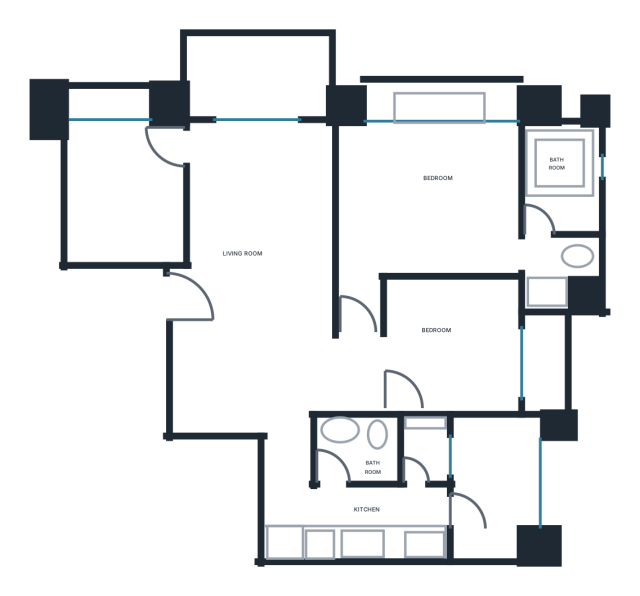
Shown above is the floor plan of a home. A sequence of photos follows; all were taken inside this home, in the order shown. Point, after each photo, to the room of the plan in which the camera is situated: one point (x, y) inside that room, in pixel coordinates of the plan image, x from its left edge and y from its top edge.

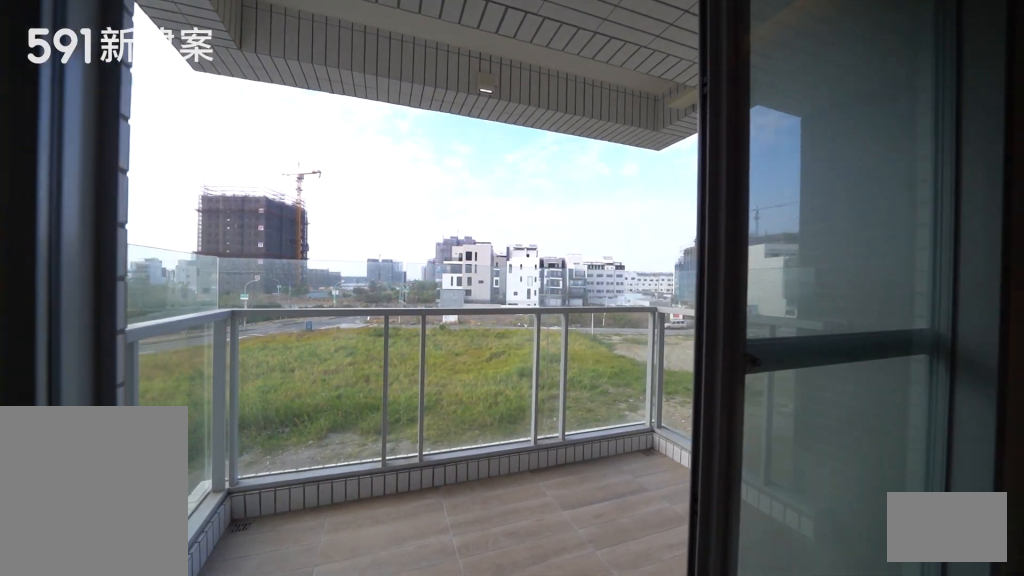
(254, 77)
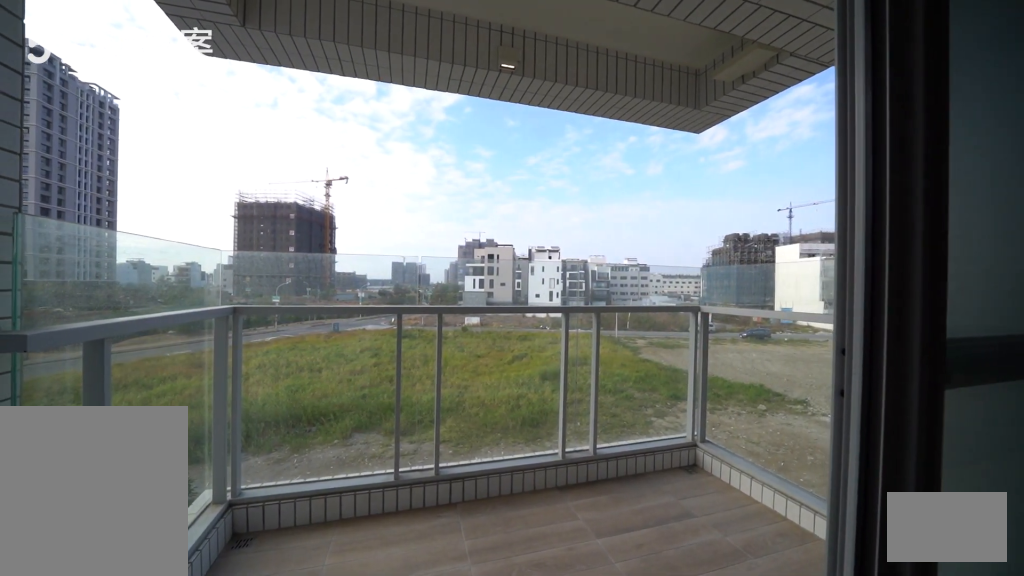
(254, 77)
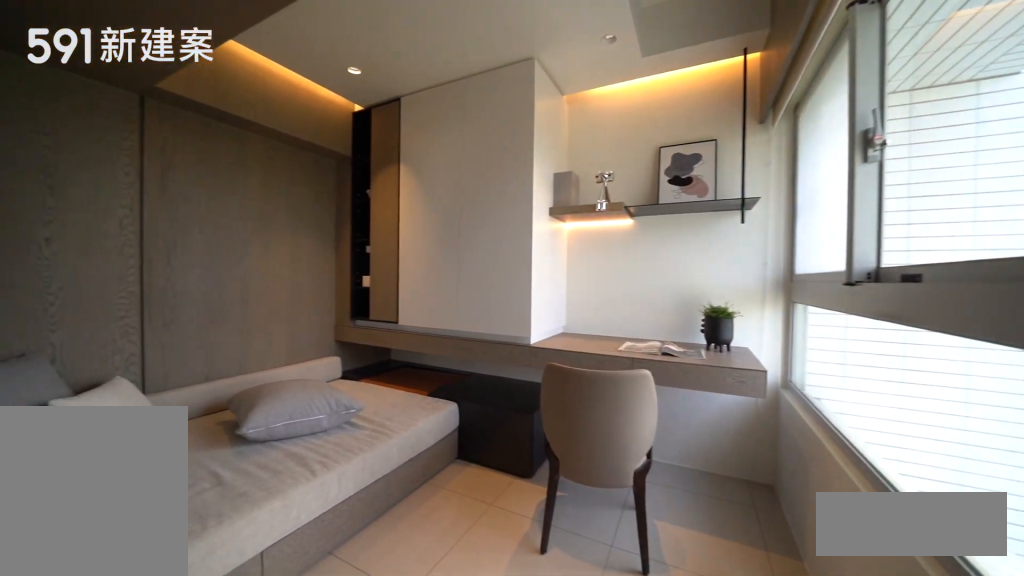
(120, 193)
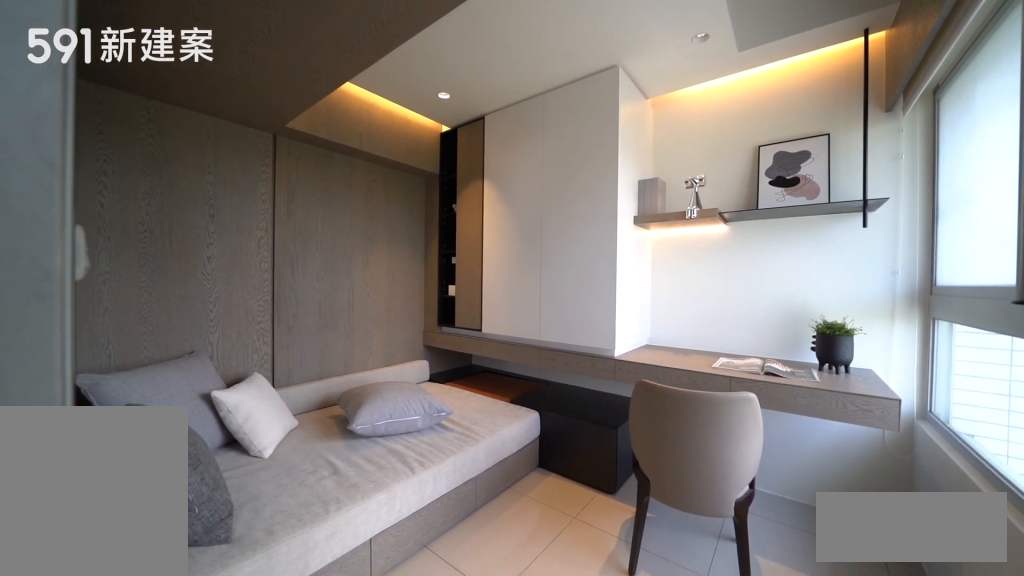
(120, 193)
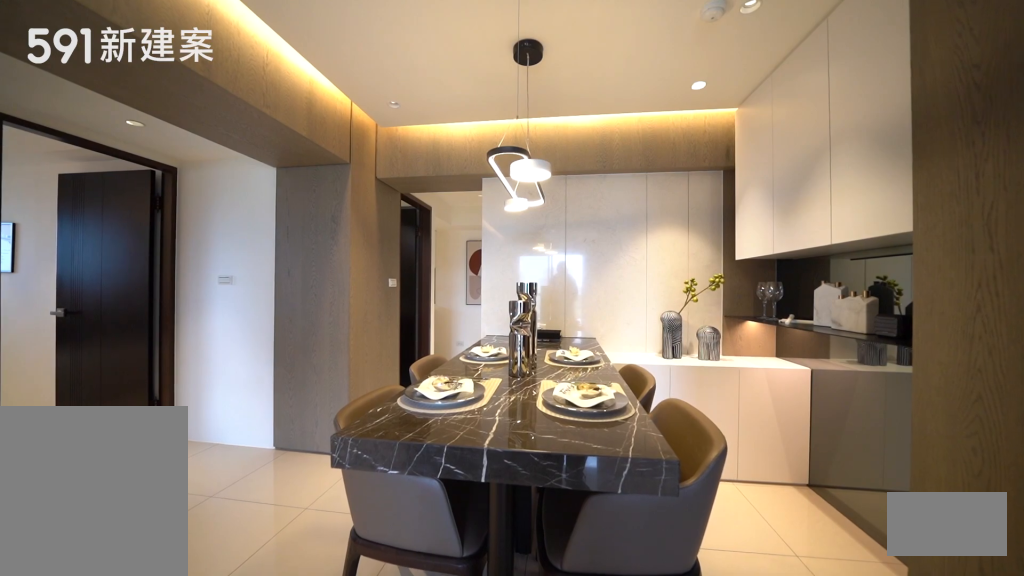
(237, 374)
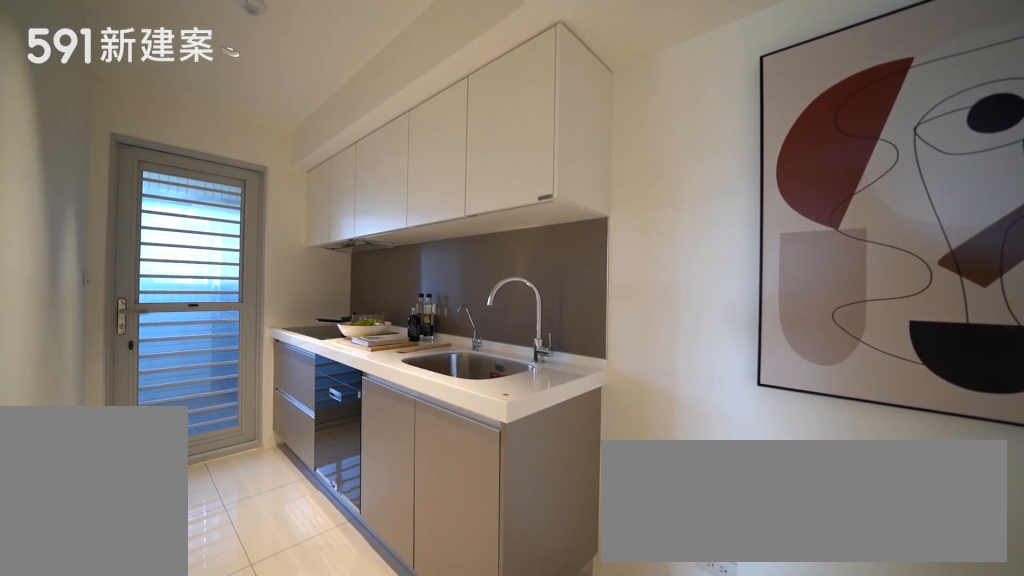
(357, 527)
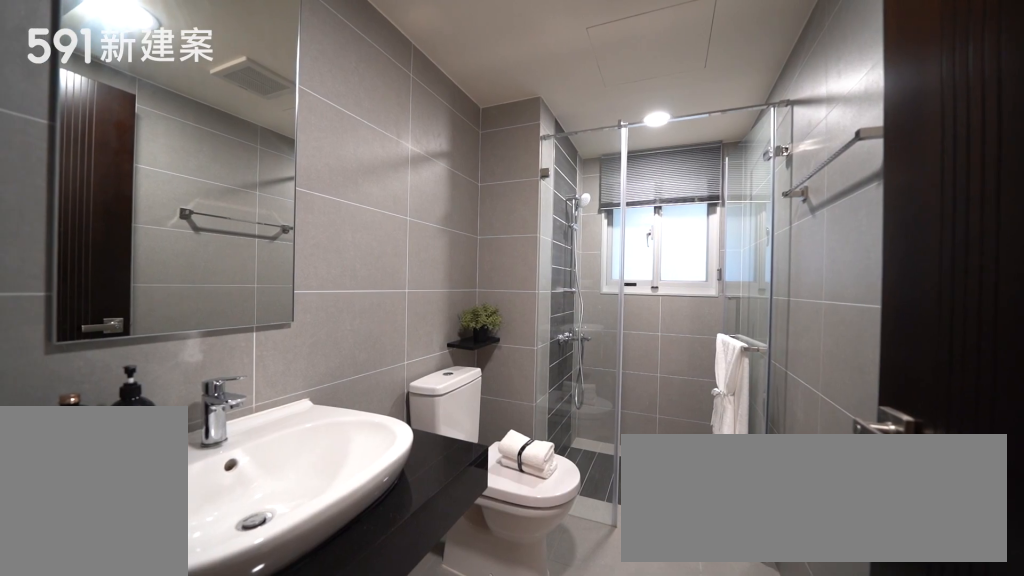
(379, 450)
